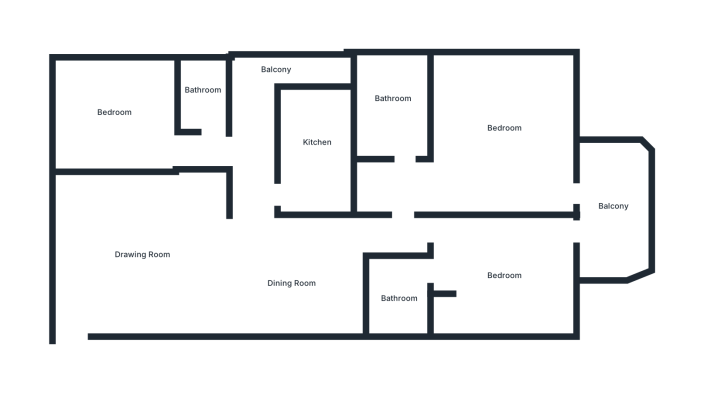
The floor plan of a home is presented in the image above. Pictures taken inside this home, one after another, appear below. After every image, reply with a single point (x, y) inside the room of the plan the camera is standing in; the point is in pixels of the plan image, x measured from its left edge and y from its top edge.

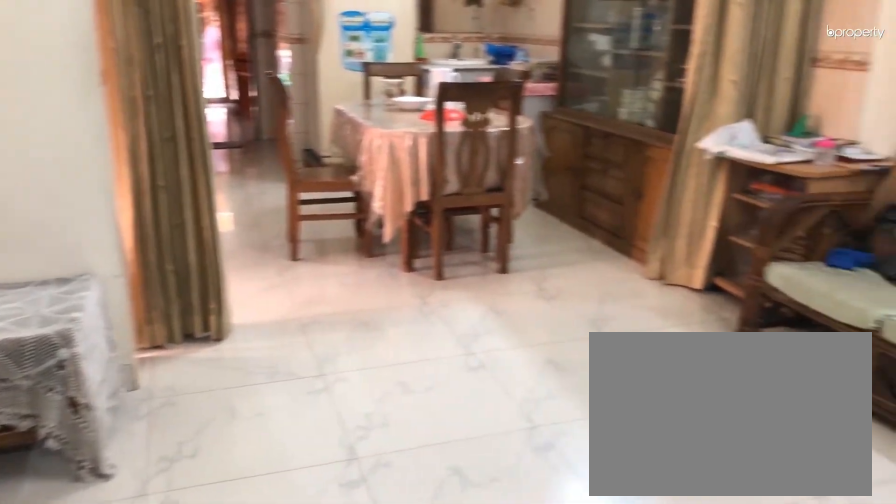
(144, 251)
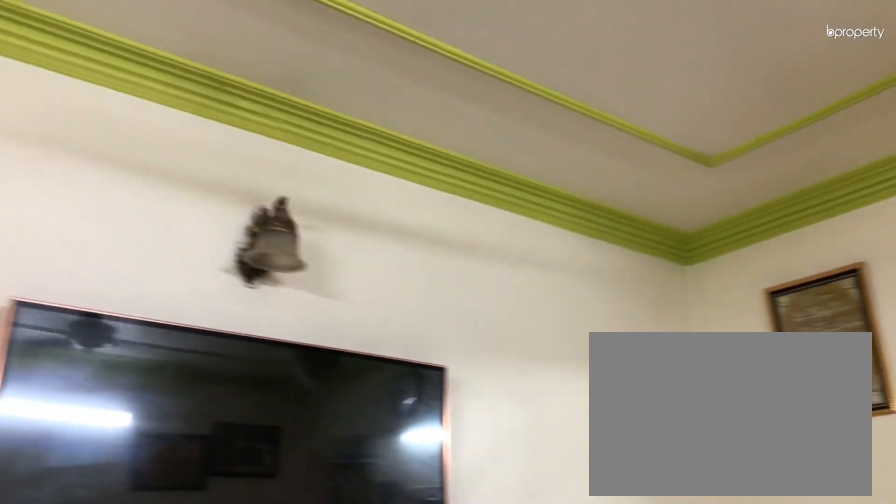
(144, 251)
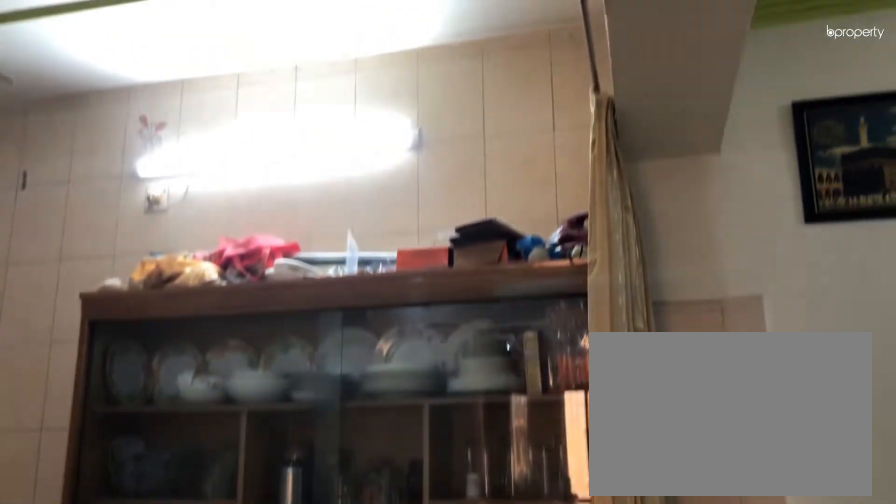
(296, 280)
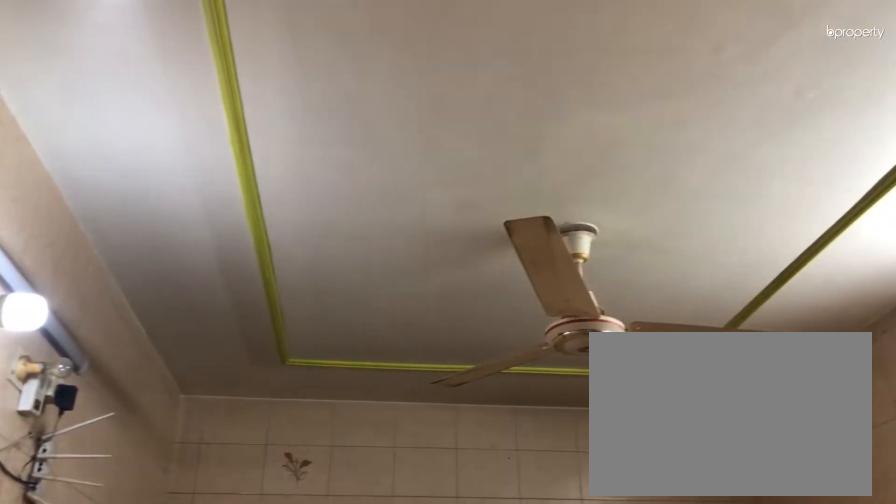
(295, 280)
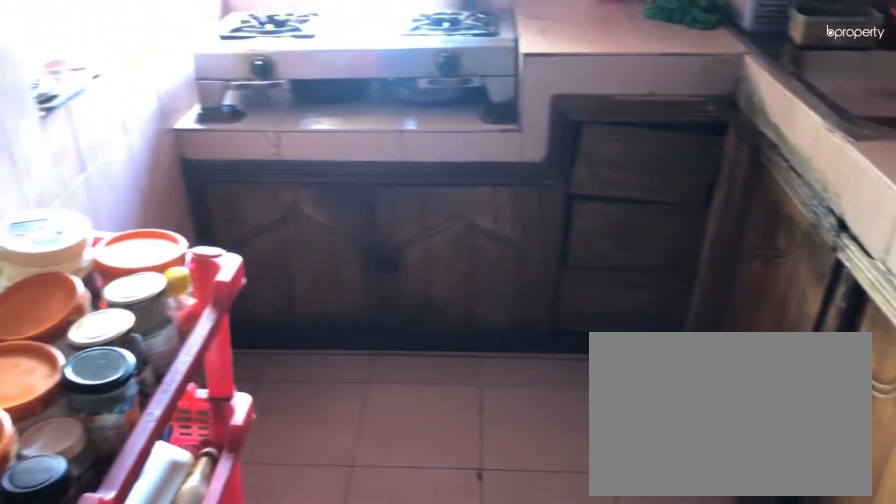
(314, 144)
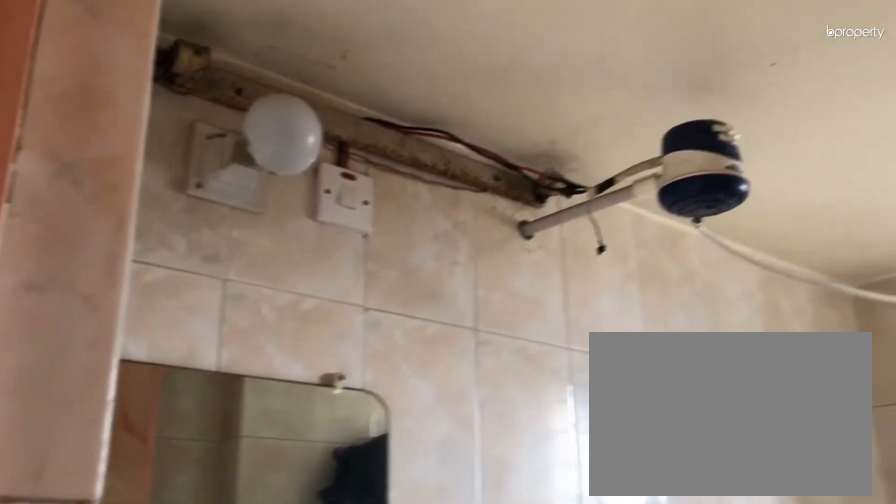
(201, 94)
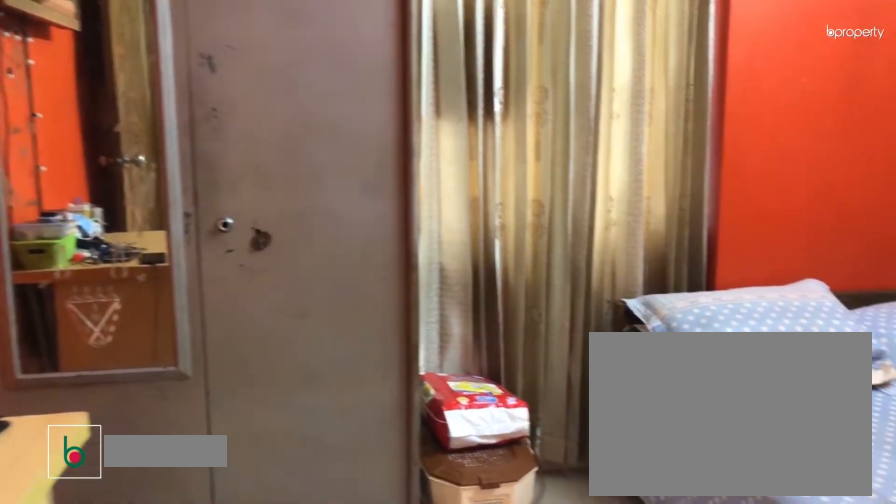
(115, 121)
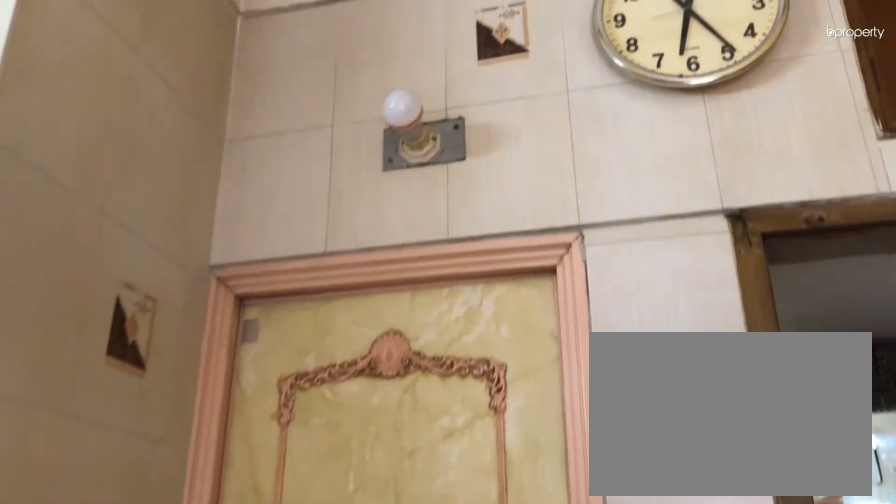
(501, 275)
